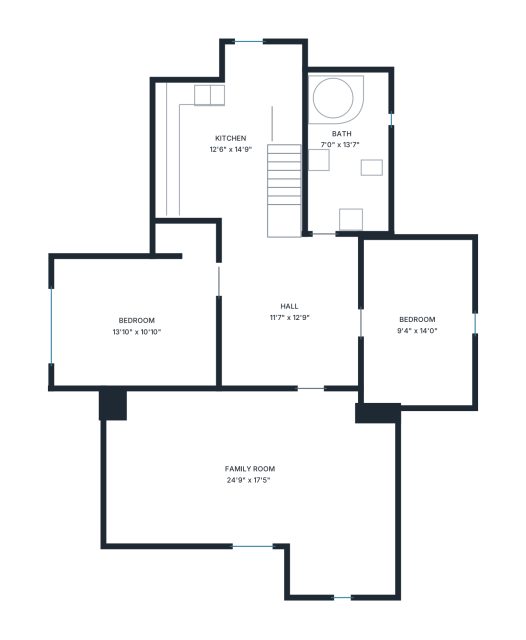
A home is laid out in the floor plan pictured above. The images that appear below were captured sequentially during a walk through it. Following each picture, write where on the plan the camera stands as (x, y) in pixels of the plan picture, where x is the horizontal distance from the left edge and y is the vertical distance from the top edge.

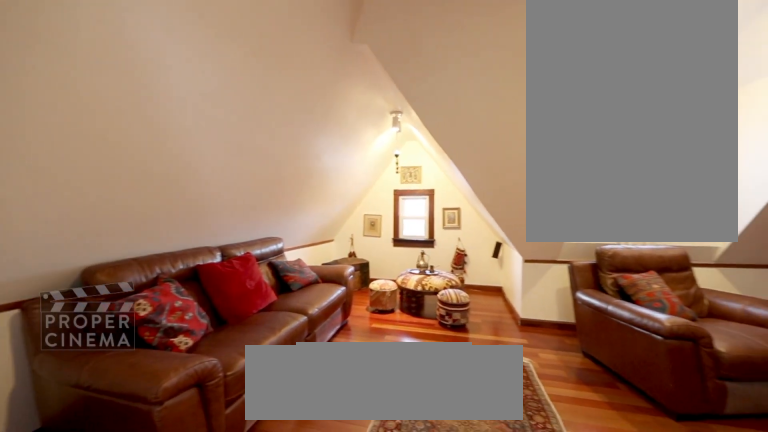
(309, 416)
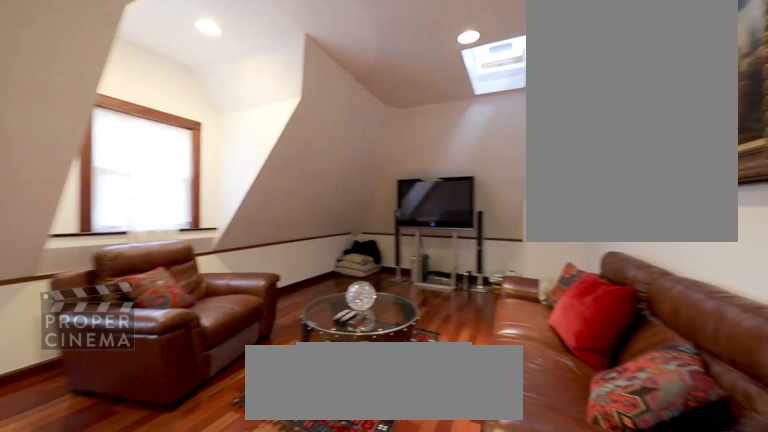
(309, 416)
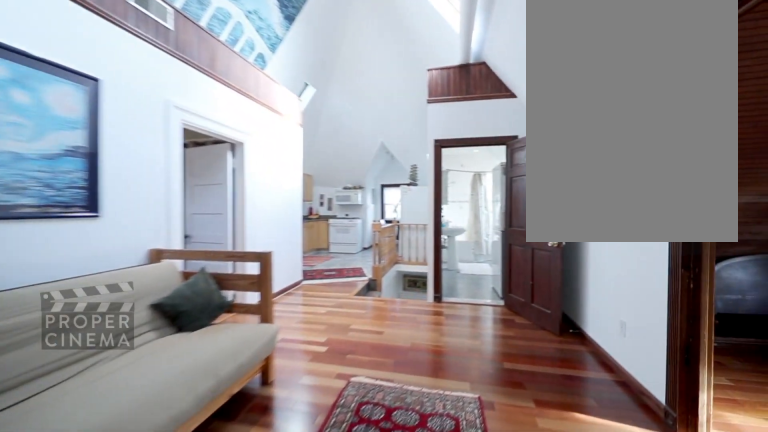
(316, 372)
